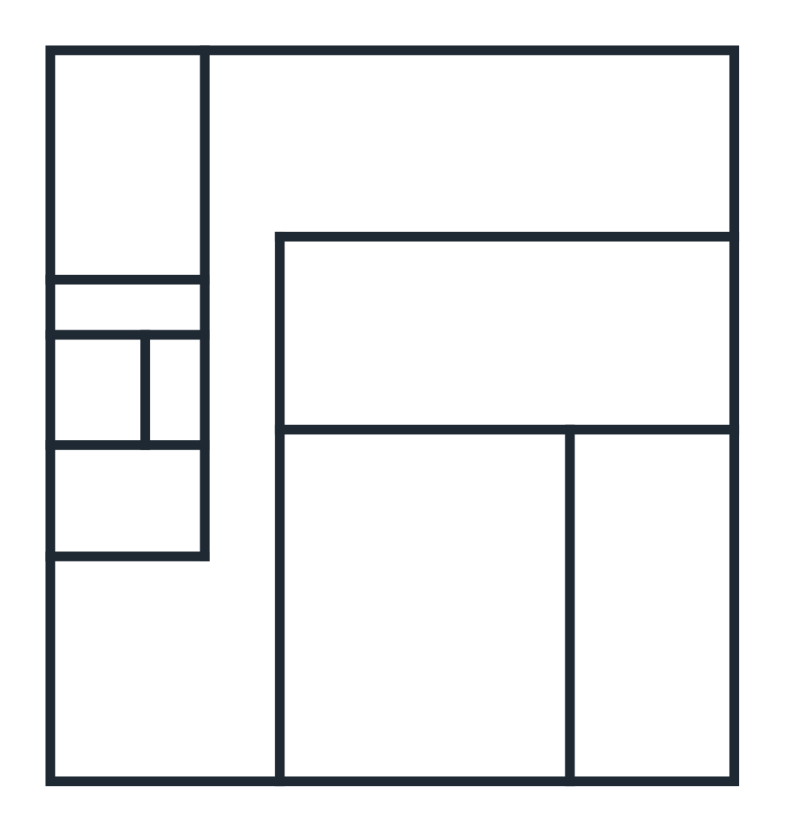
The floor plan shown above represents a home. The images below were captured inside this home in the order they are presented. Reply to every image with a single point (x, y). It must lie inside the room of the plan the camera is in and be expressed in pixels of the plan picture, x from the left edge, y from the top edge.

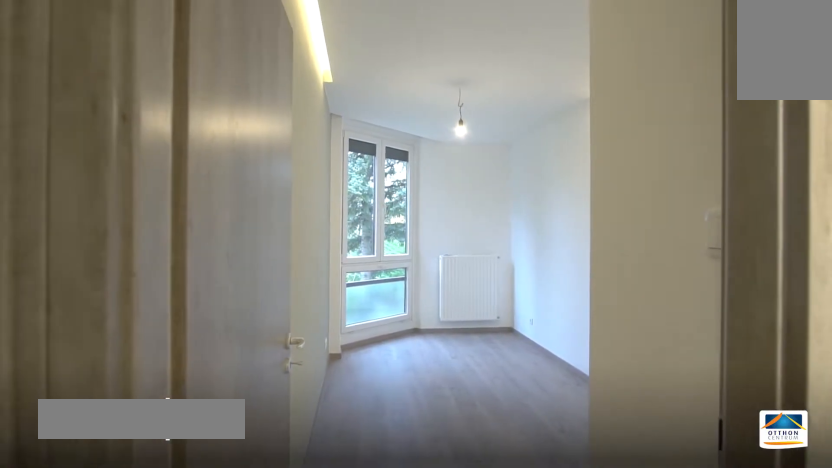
(484, 333)
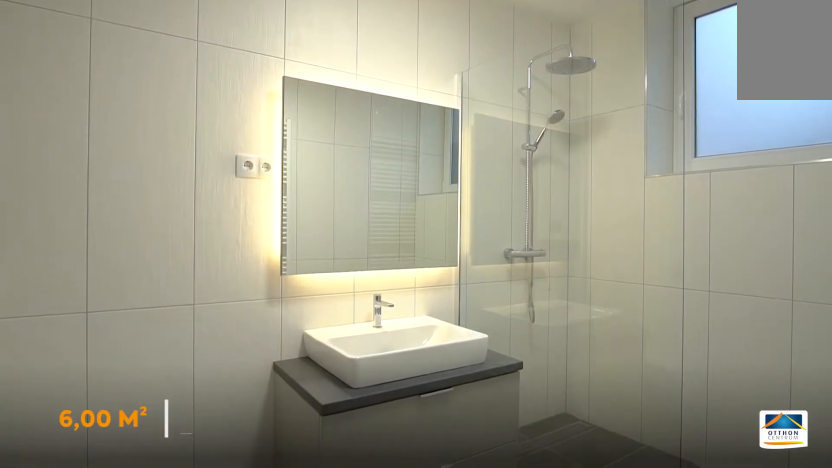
(126, 185)
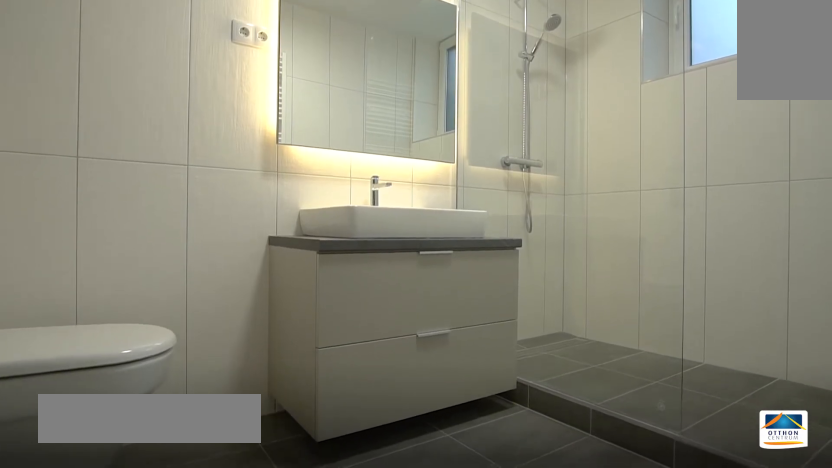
(127, 185)
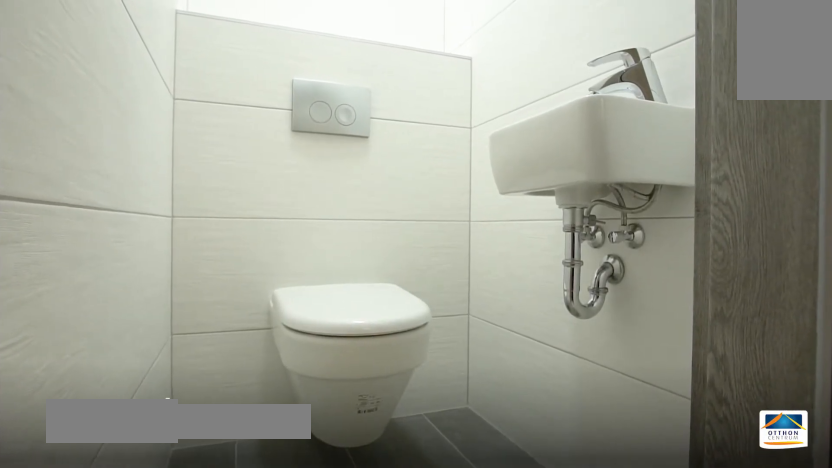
(112, 384)
